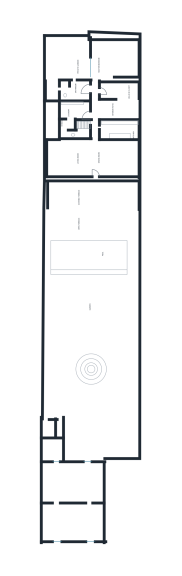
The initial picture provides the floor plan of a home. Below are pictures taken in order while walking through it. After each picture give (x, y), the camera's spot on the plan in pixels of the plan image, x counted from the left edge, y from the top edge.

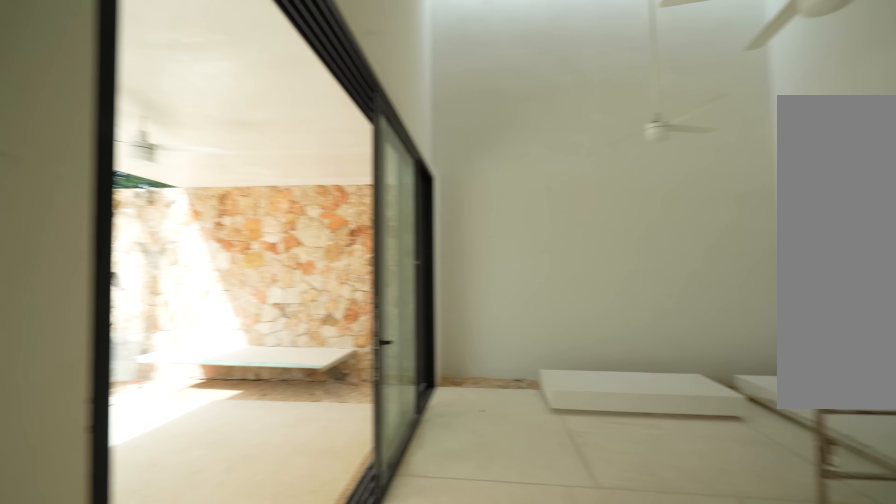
(92, 168)
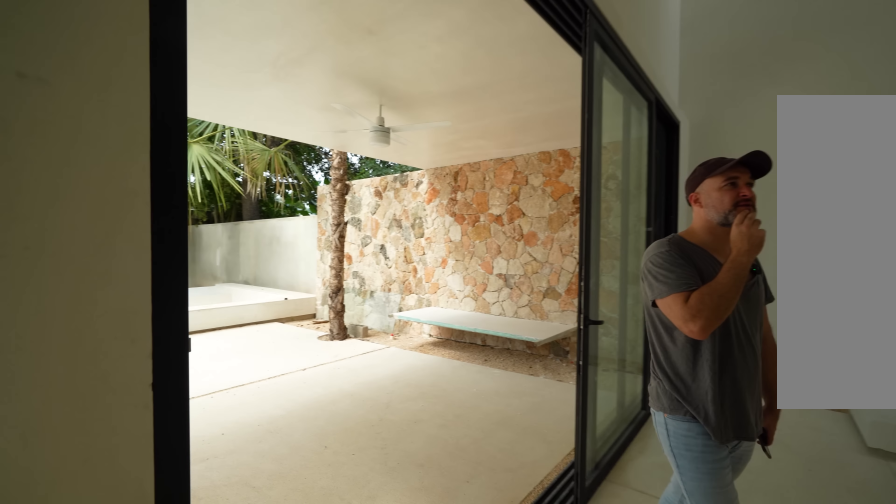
(75, 170)
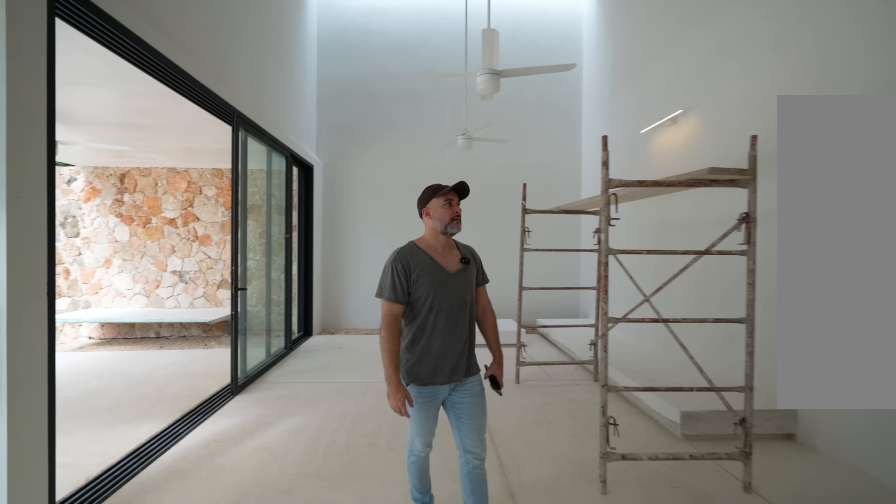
(75, 170)
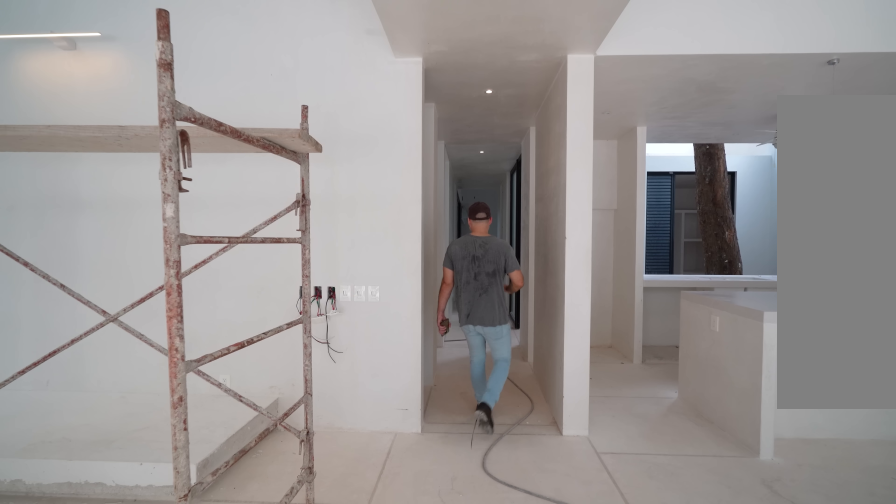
(92, 159)
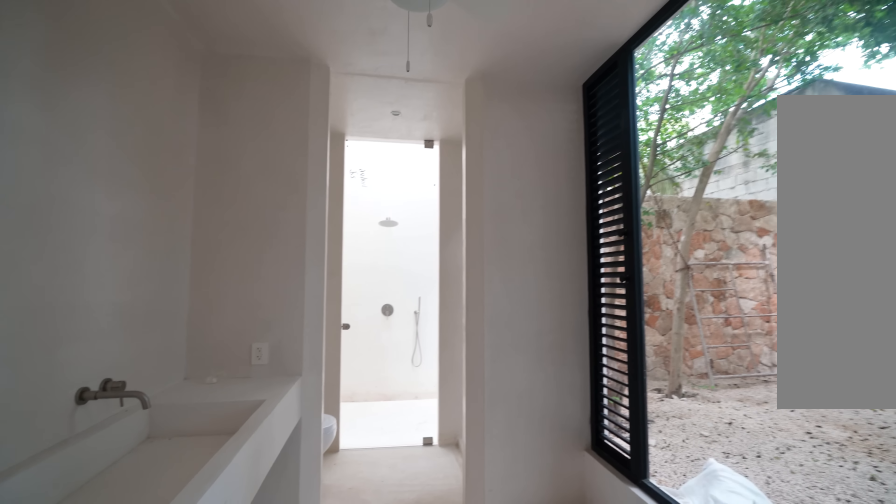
(94, 92)
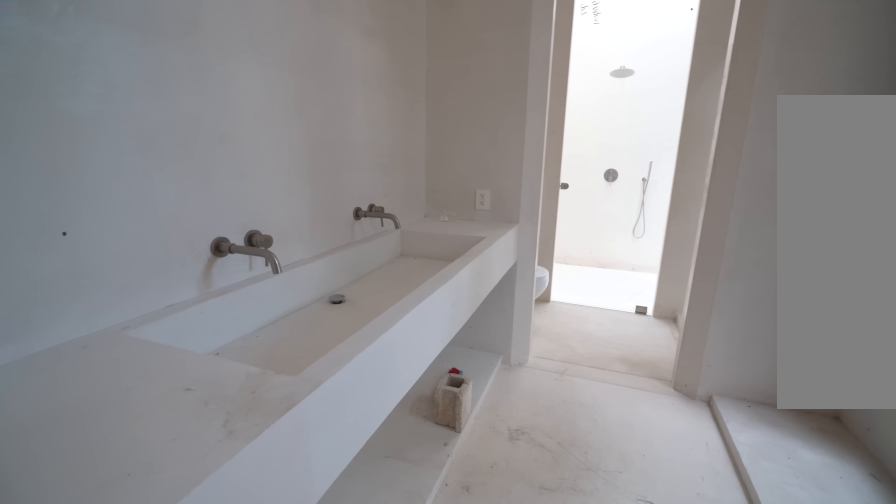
(92, 90)
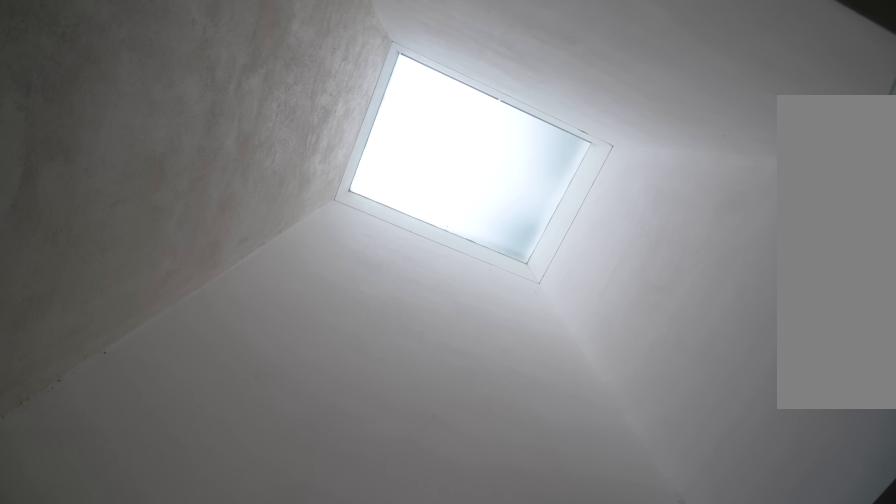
(75, 90)
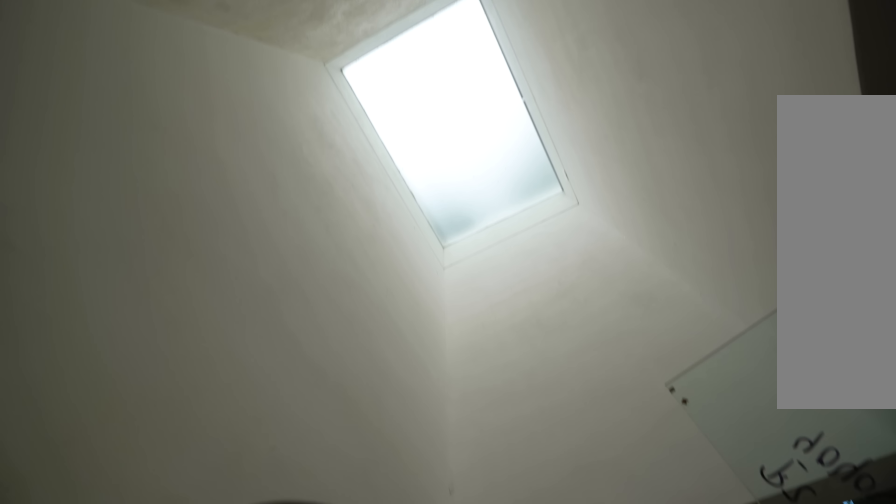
(54, 88)
